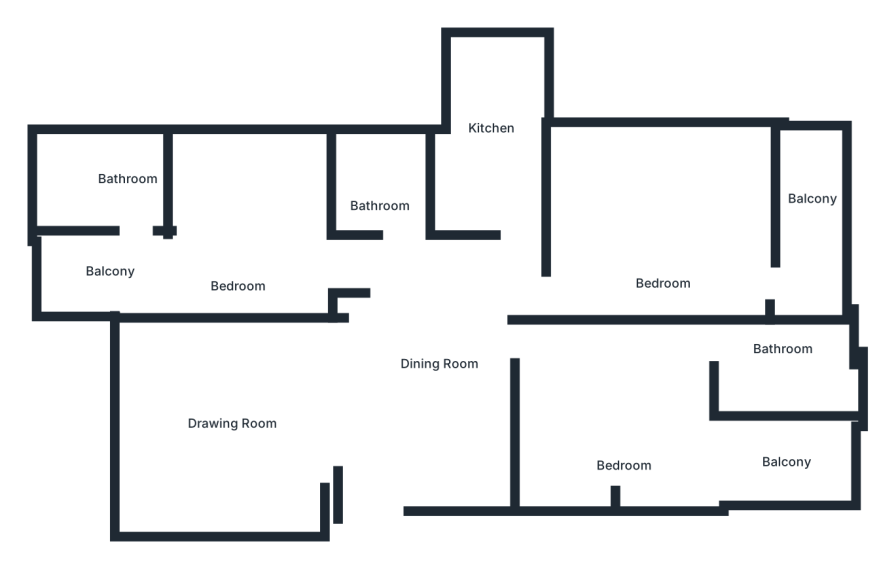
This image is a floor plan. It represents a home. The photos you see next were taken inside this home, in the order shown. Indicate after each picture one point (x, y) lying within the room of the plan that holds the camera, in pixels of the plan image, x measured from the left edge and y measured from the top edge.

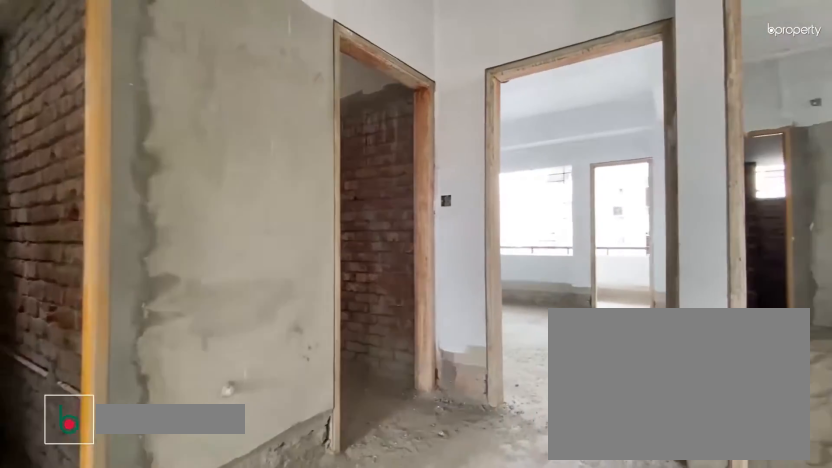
(443, 360)
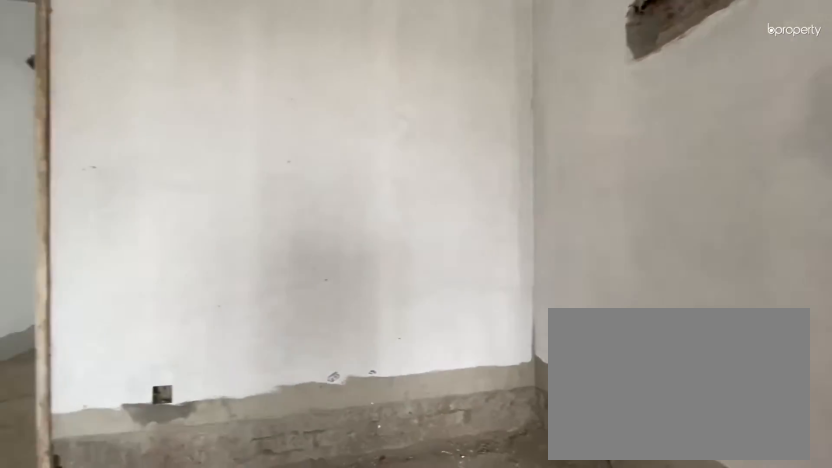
(443, 360)
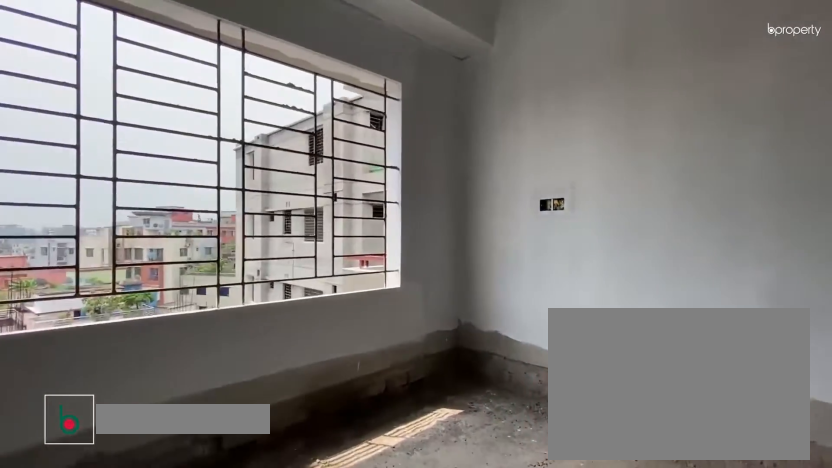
(234, 421)
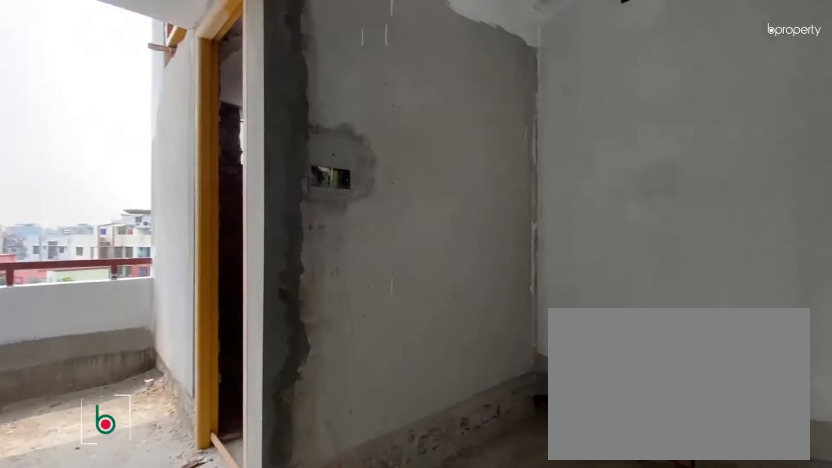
(239, 240)
